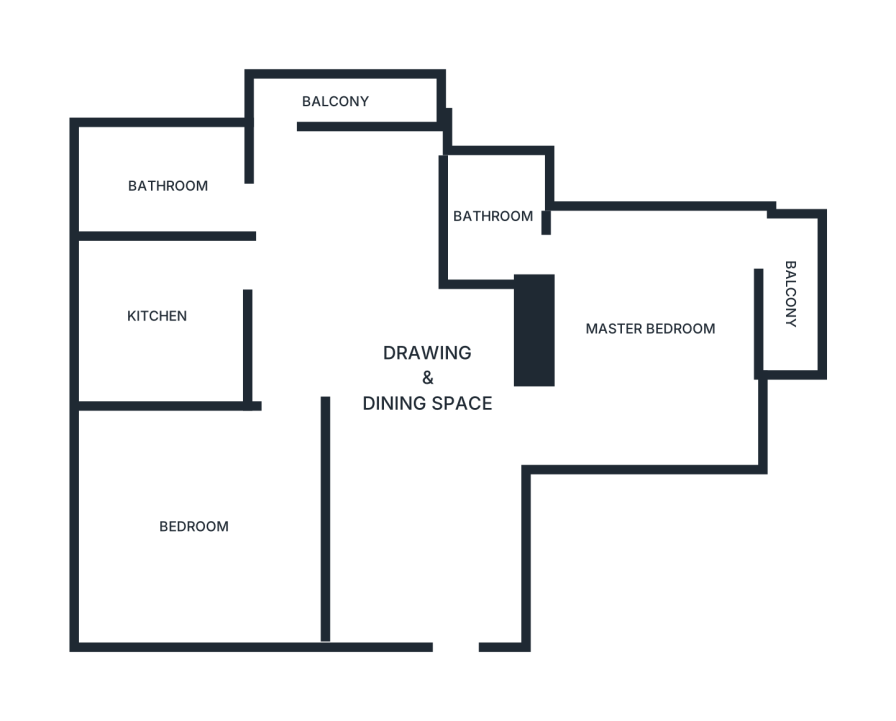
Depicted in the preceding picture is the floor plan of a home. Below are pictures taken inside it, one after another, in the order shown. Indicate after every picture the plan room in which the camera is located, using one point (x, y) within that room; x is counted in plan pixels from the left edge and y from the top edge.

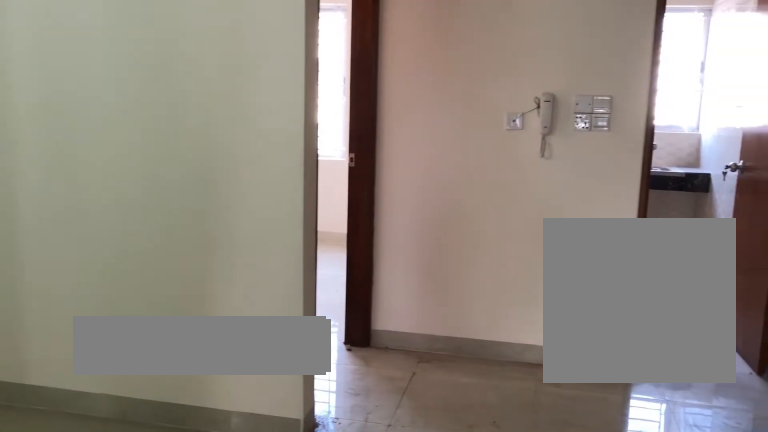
(436, 475)
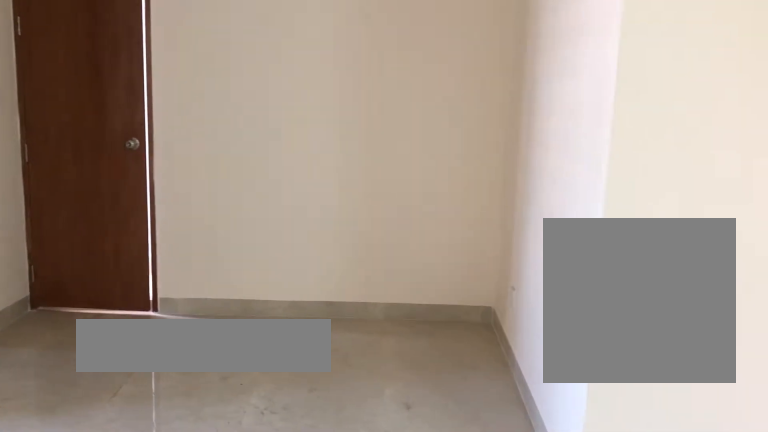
(435, 476)
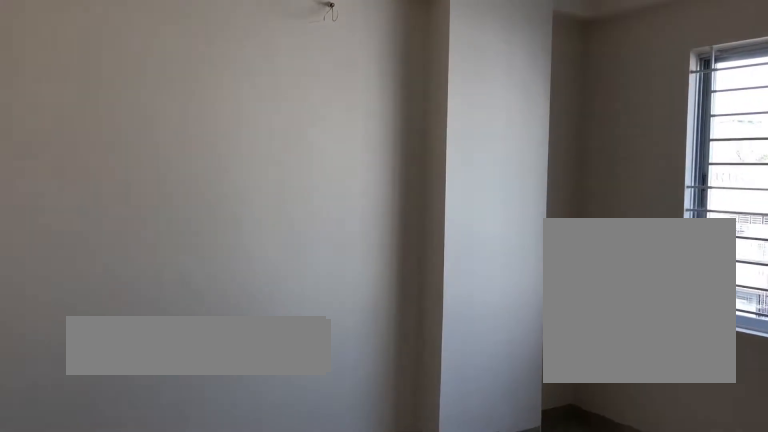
(194, 525)
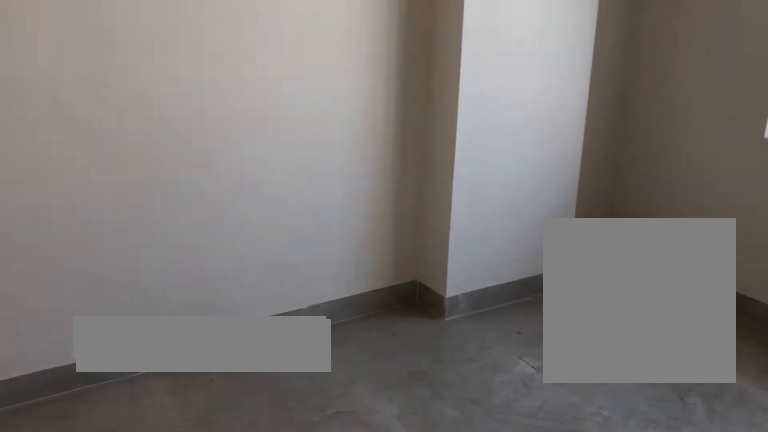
(192, 524)
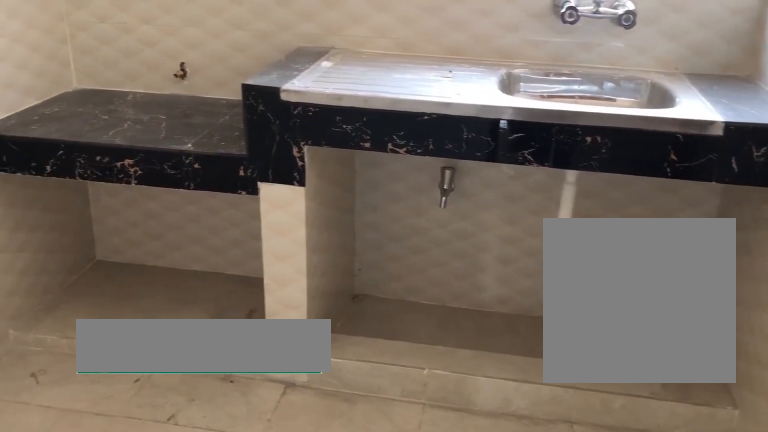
(157, 319)
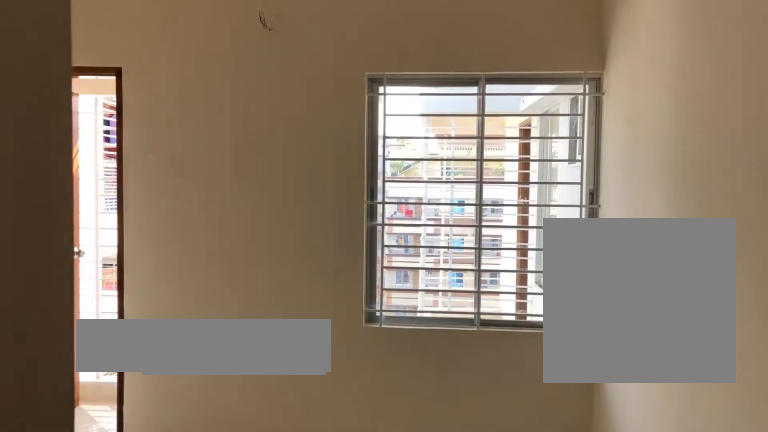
(652, 331)
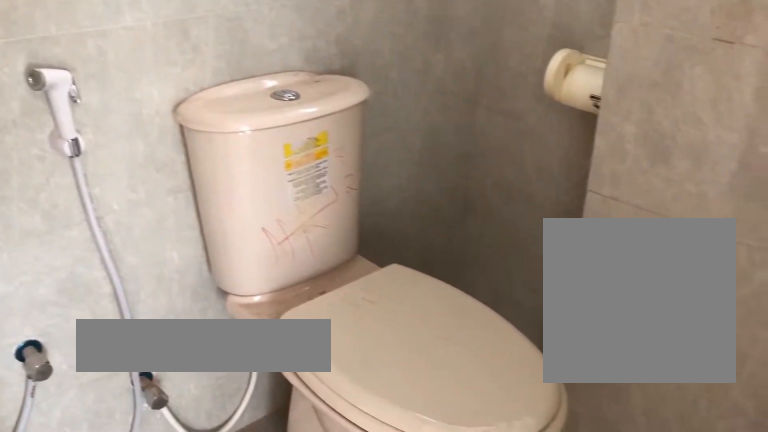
(491, 220)
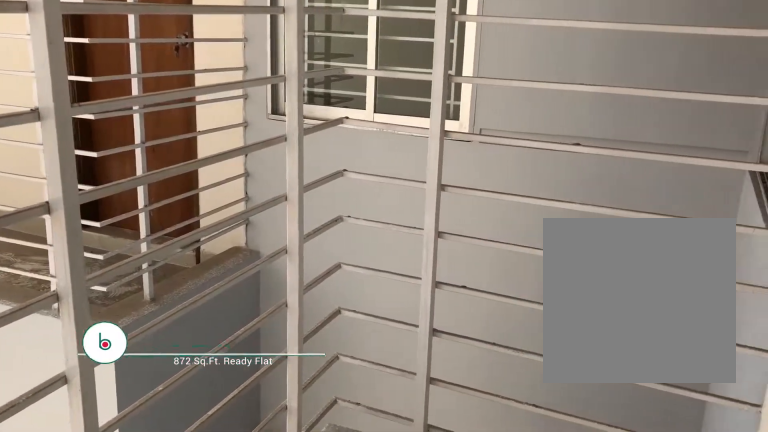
(794, 295)
